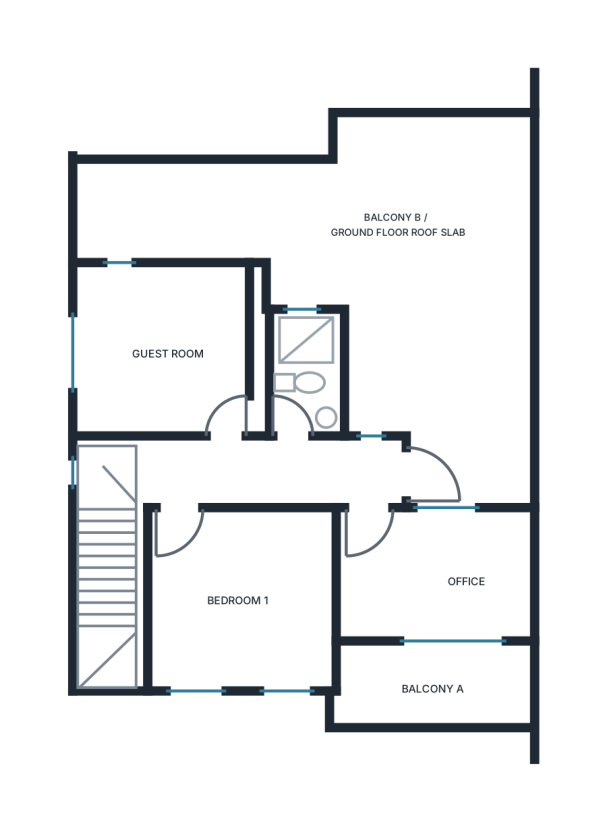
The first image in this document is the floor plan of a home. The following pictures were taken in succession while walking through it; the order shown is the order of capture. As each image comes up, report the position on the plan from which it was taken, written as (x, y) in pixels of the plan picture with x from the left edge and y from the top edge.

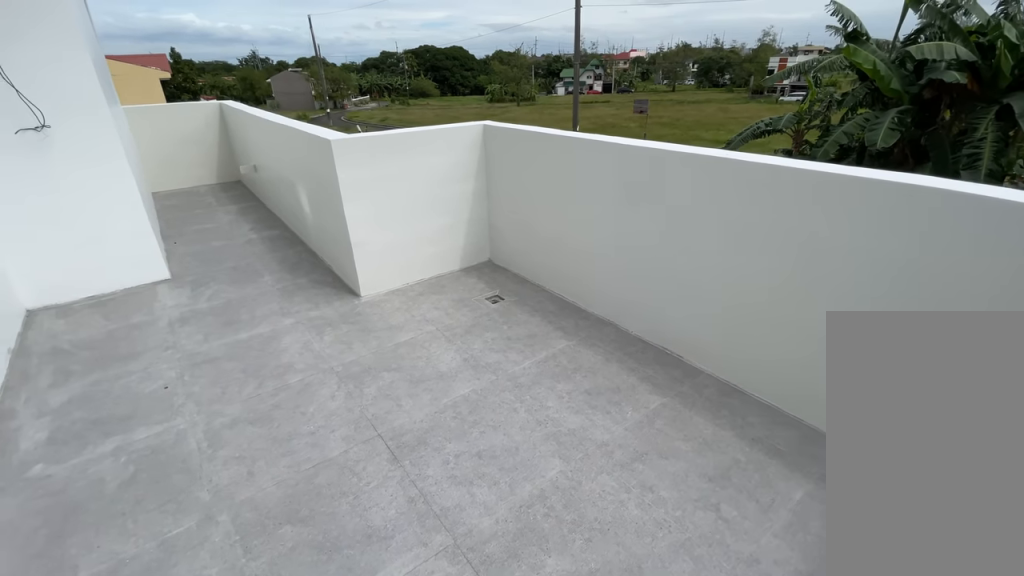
(485, 409)
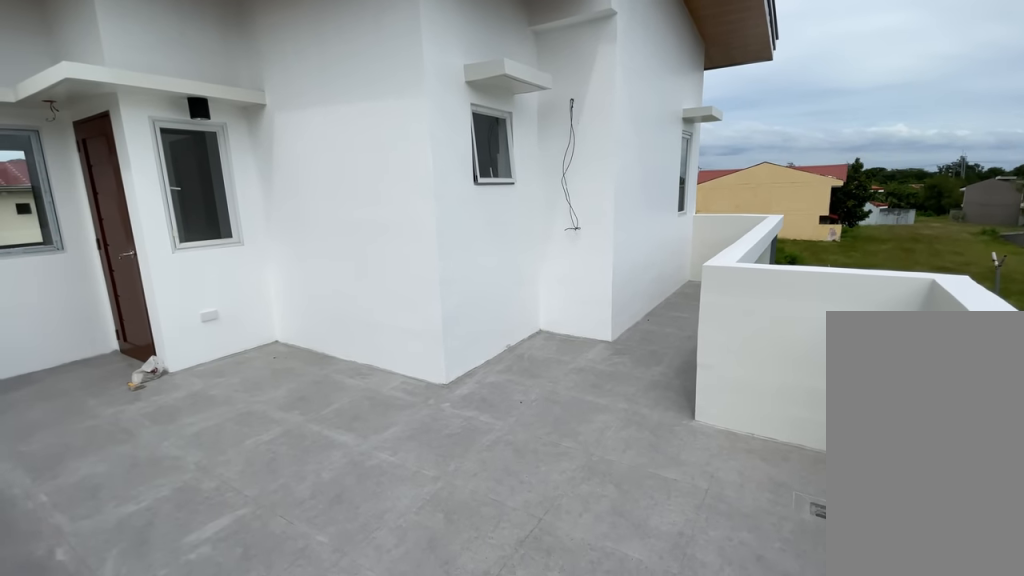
(485, 409)
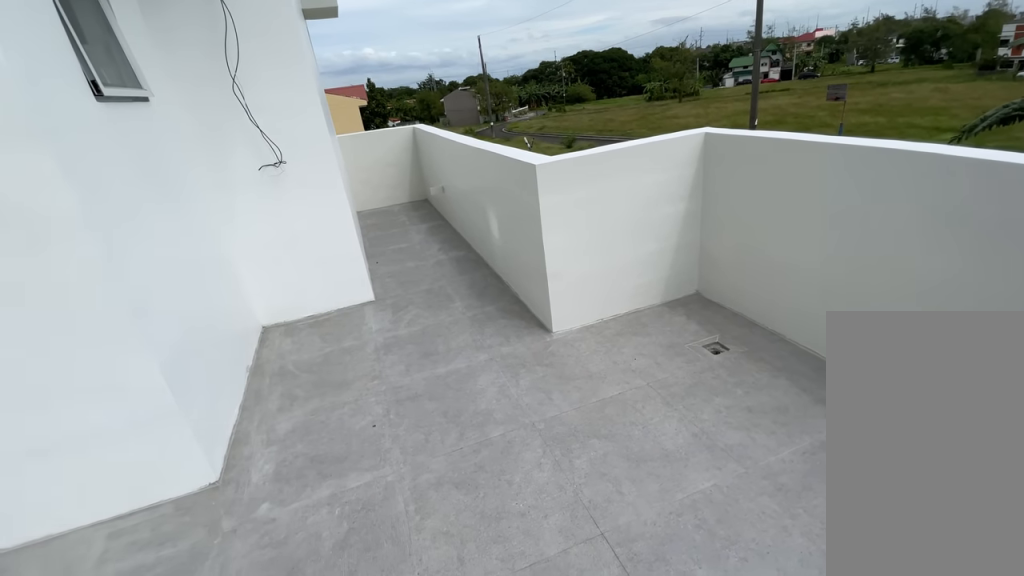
(429, 262)
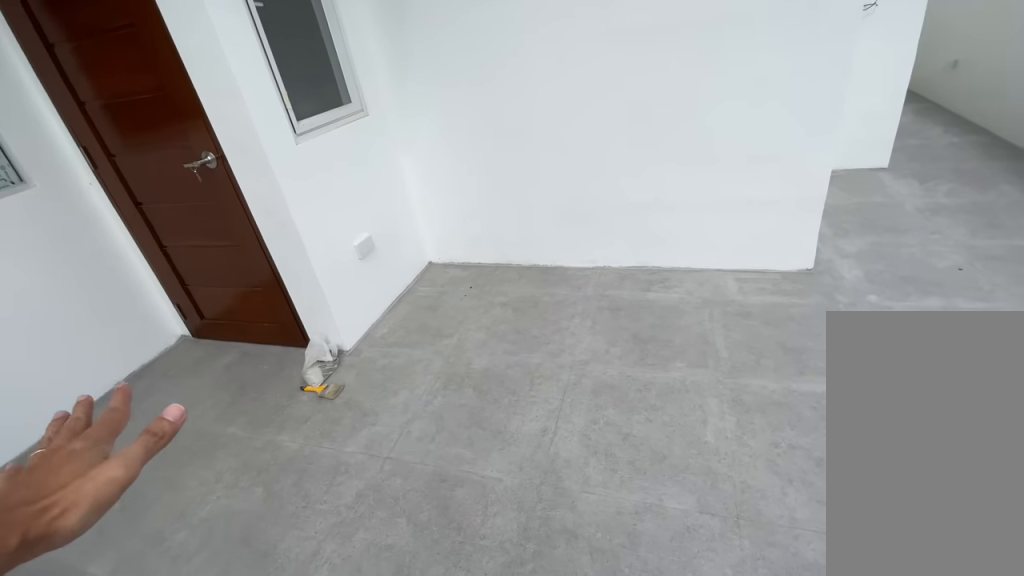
(428, 261)
